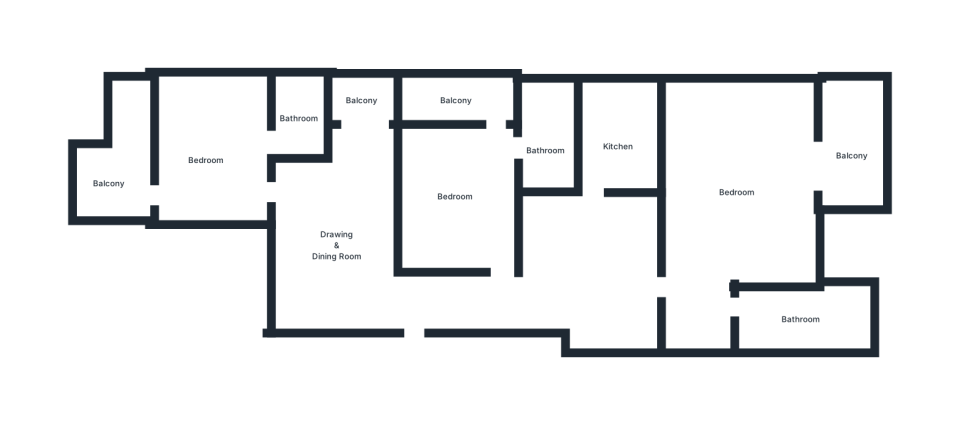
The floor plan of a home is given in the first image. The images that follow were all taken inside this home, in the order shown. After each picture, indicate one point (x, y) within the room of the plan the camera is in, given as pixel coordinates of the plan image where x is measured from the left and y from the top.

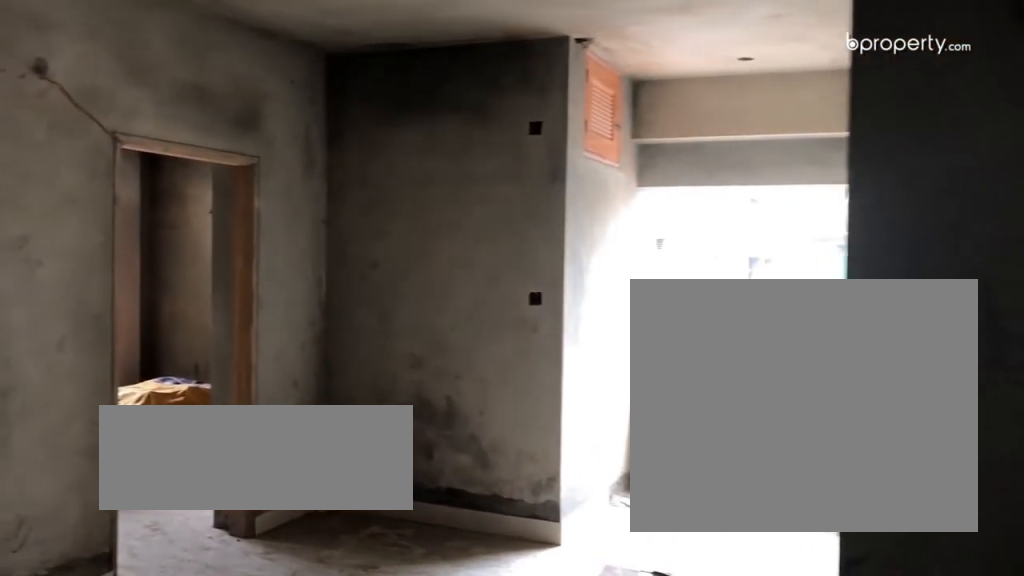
(355, 250)
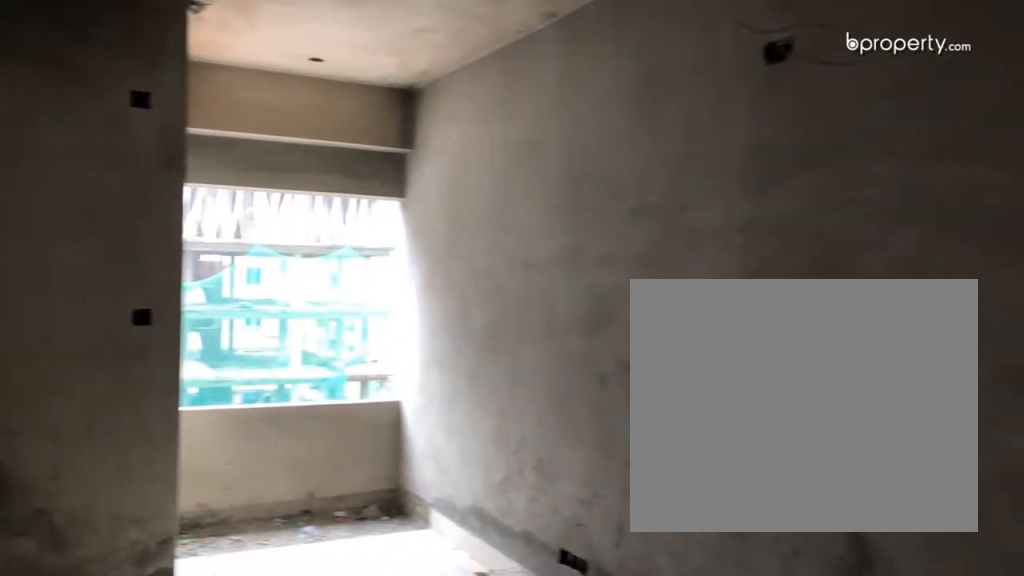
(355, 250)
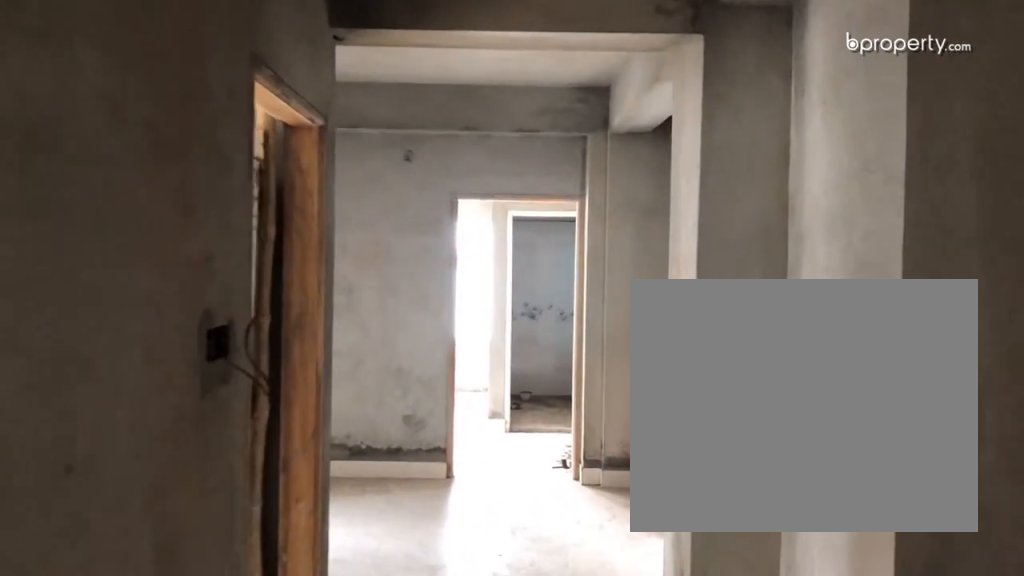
(520, 300)
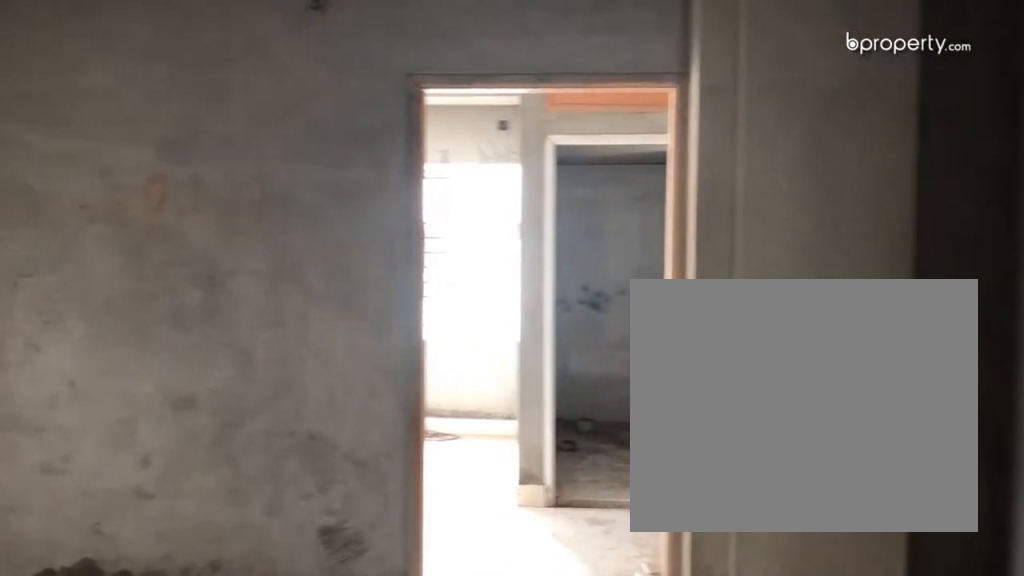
(597, 281)
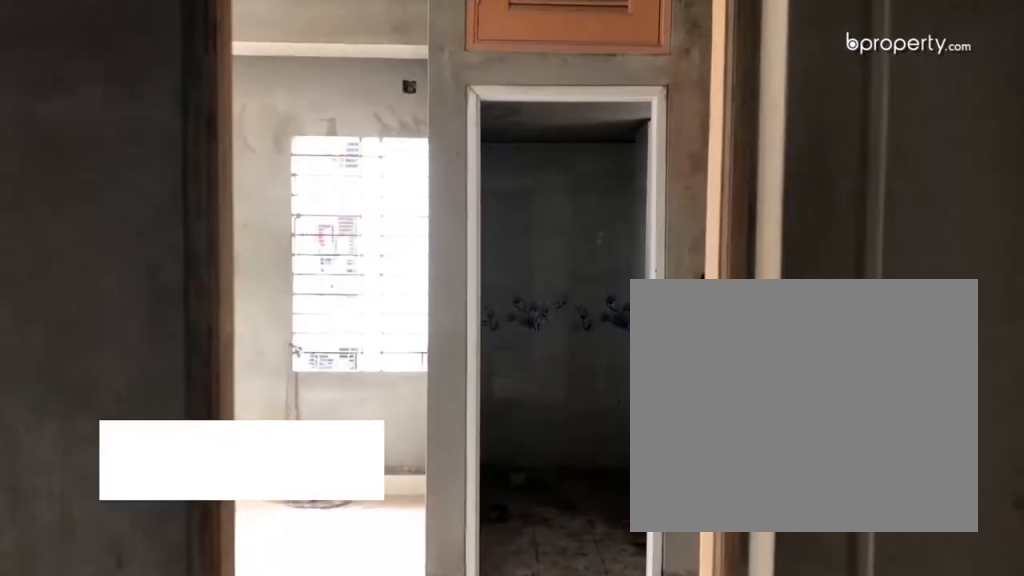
(721, 271)
